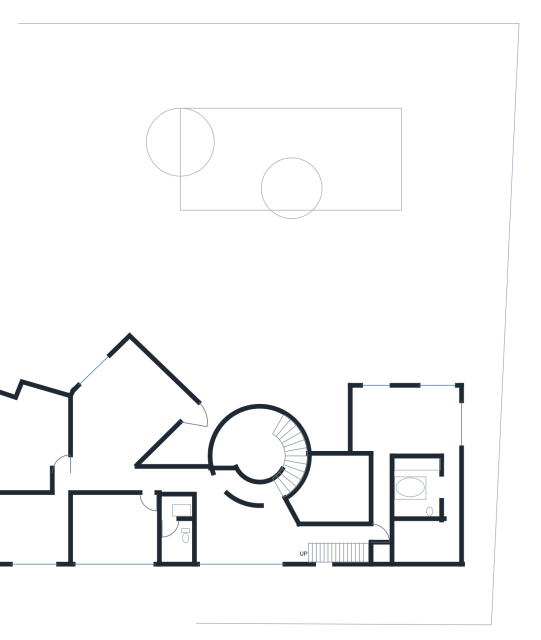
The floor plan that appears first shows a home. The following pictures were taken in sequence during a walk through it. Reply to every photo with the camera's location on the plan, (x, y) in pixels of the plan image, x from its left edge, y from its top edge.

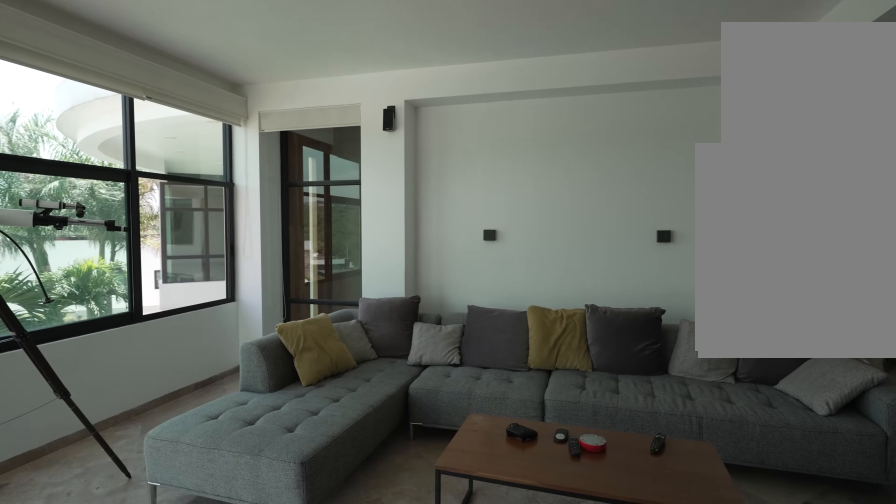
(111, 417)
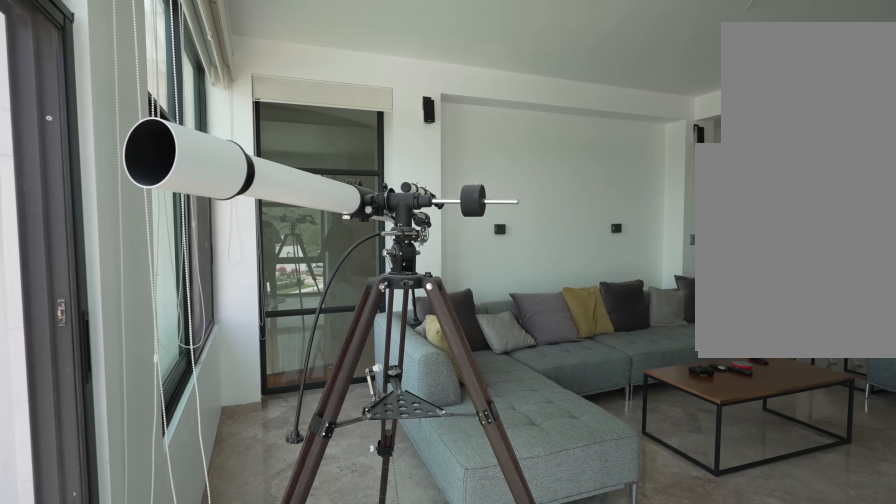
(131, 368)
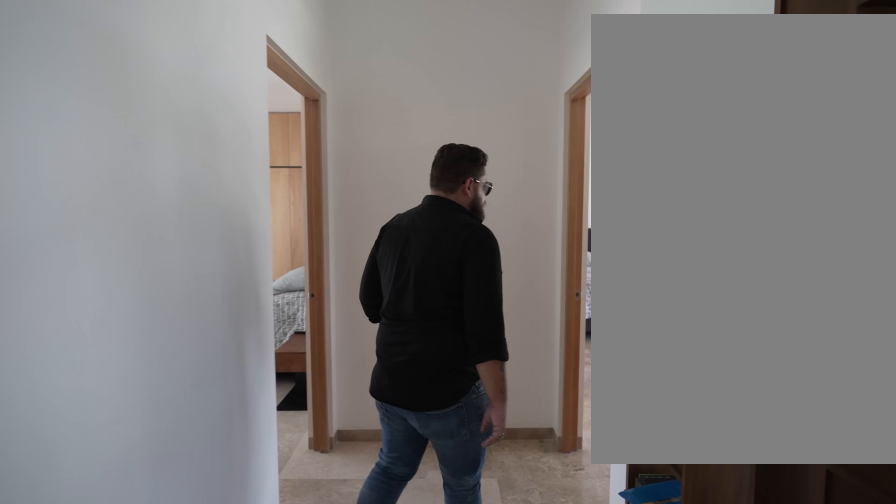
(78, 484)
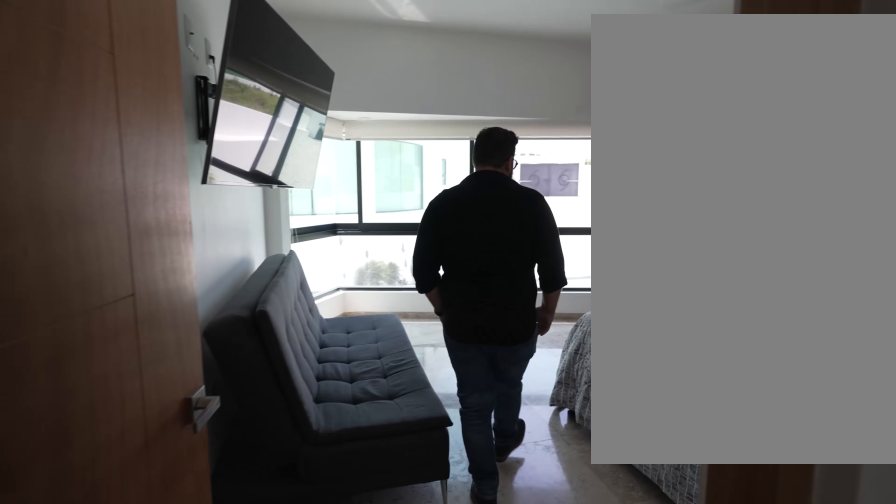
(63, 486)
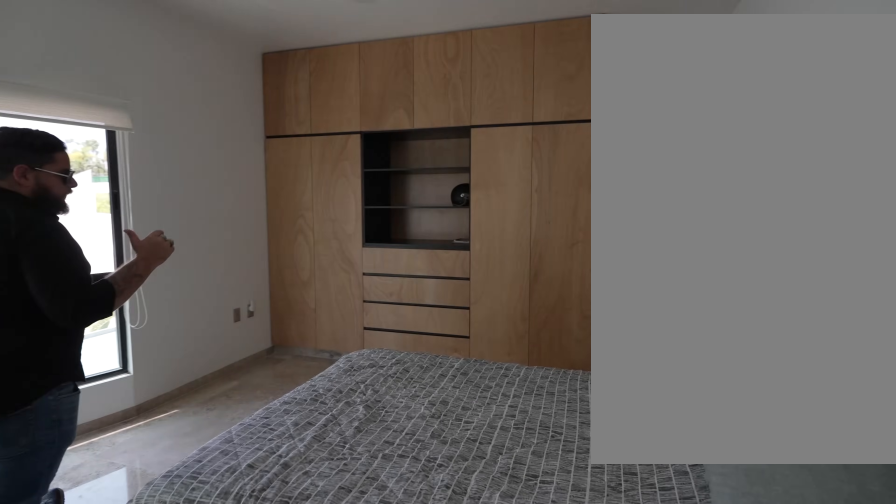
(53, 502)
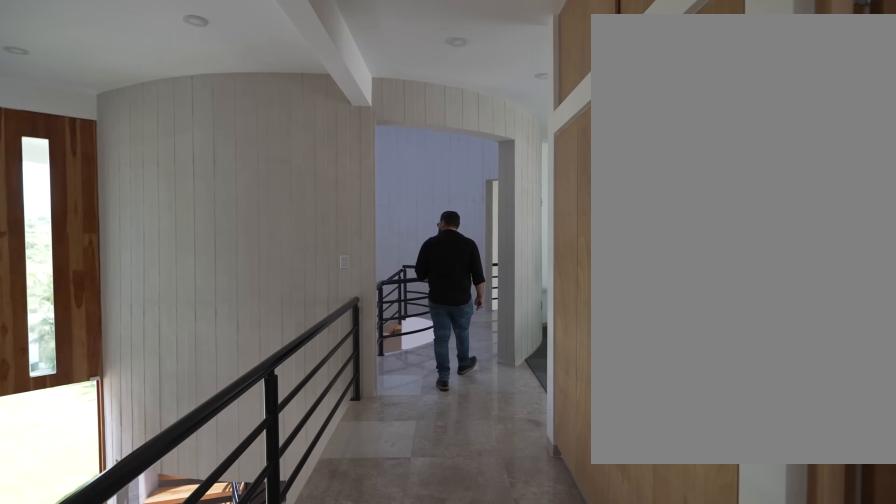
(205, 484)
